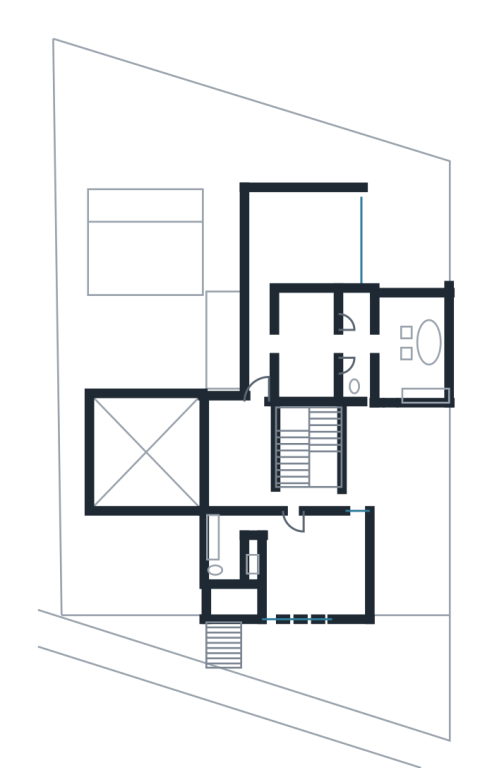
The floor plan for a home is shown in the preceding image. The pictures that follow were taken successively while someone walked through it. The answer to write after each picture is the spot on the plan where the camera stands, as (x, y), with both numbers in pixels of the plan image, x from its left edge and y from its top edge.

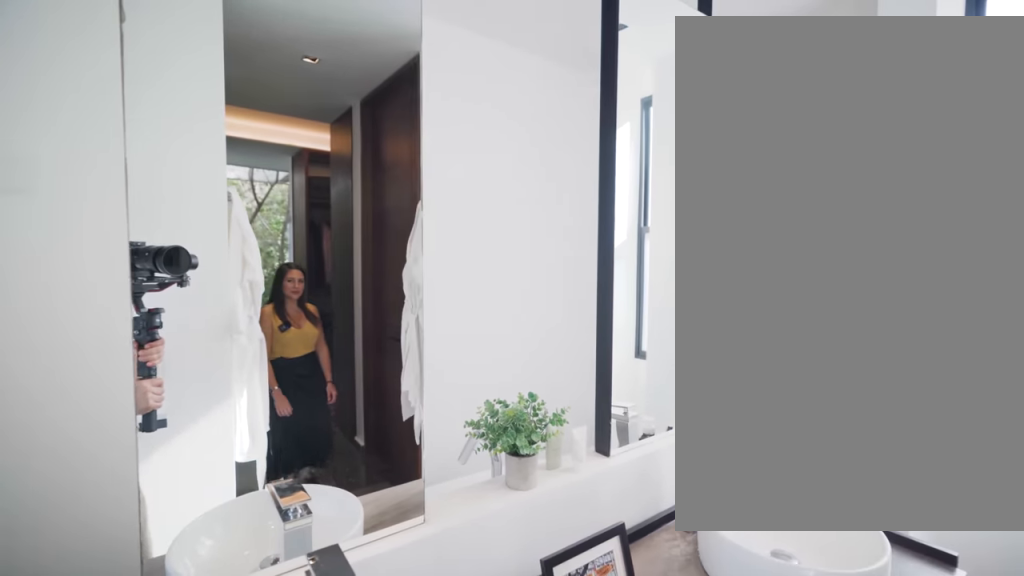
(382, 321)
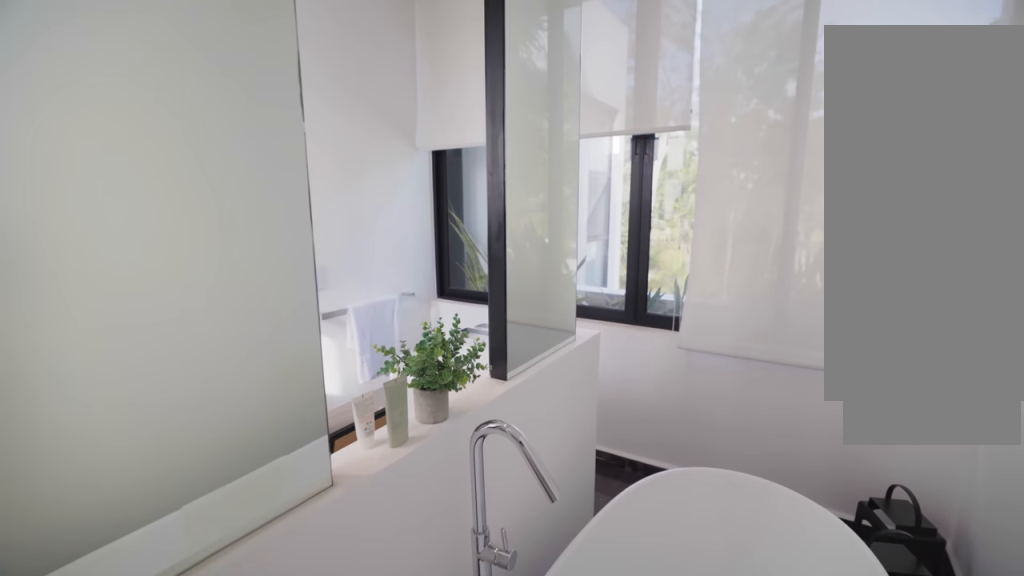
(432, 360)
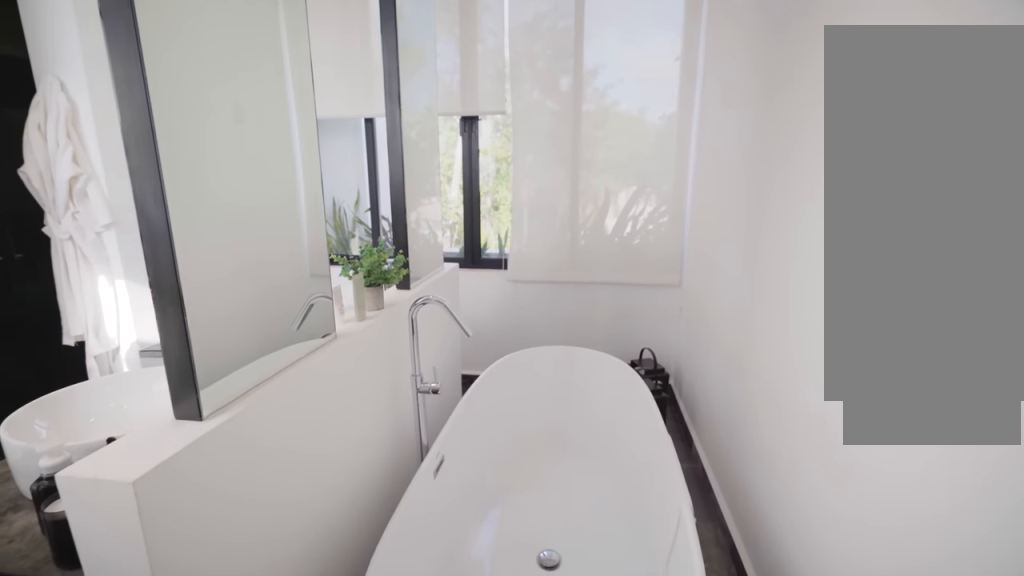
(425, 368)
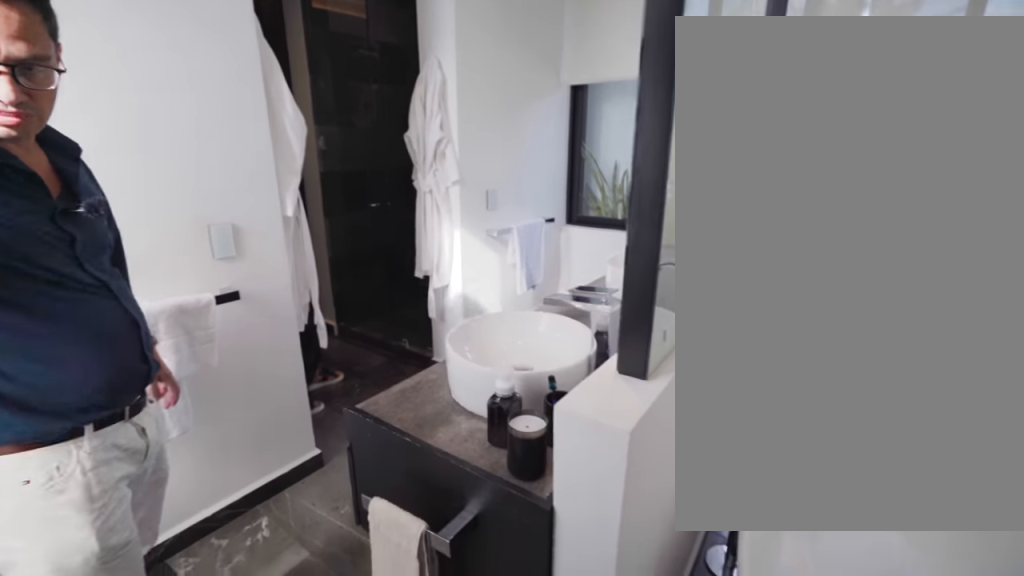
(403, 386)
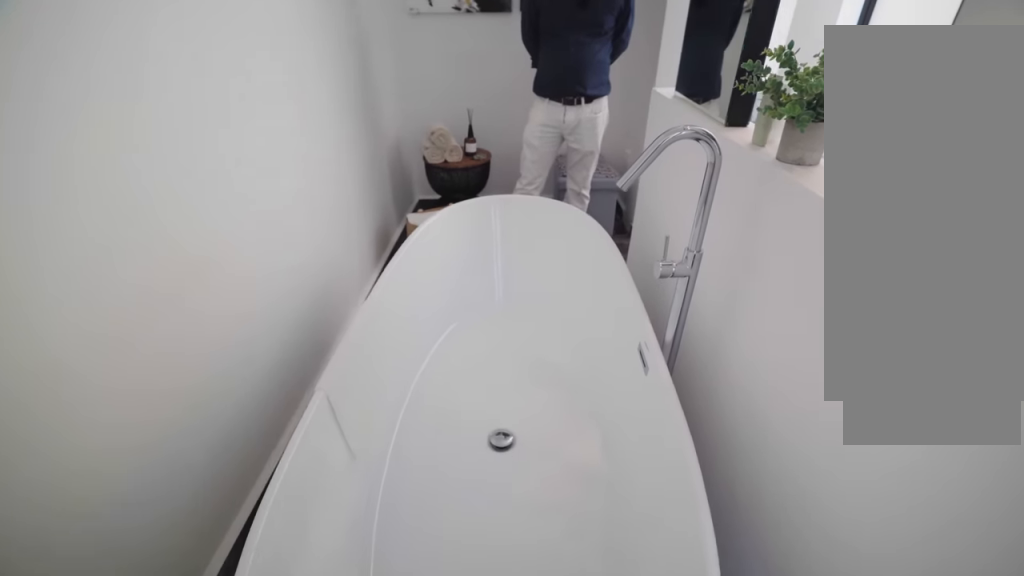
(424, 320)
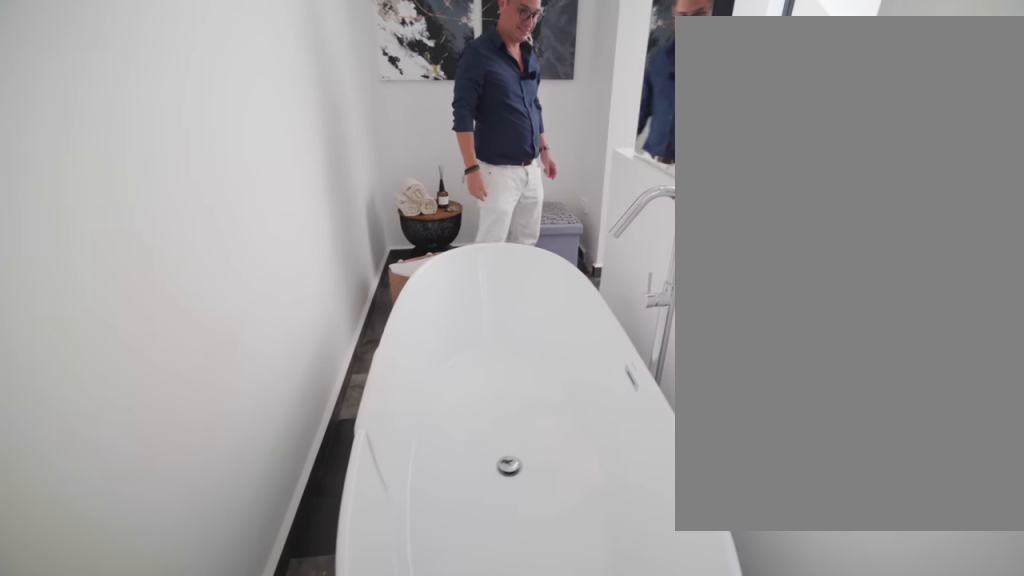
(423, 313)
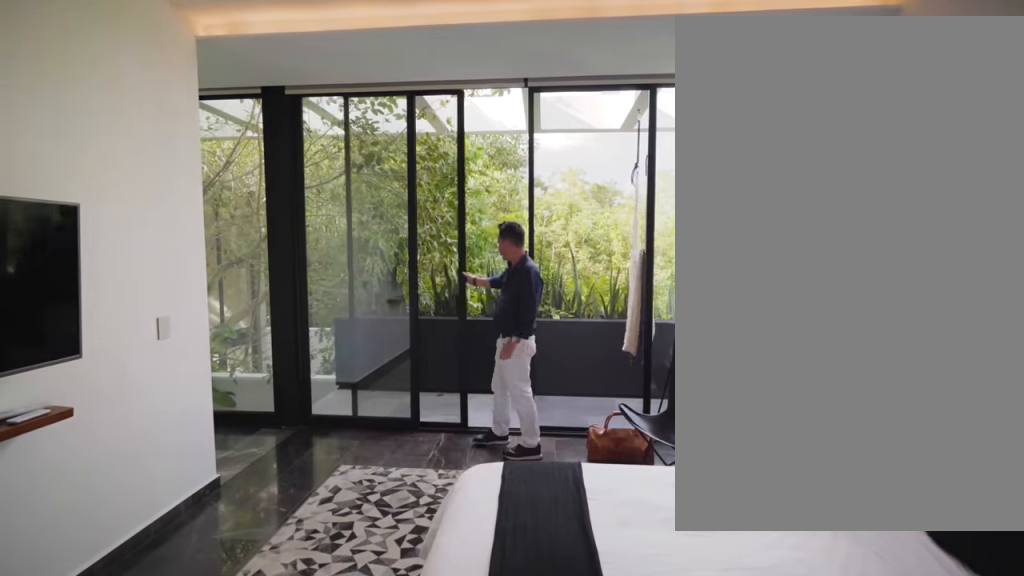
(349, 233)
